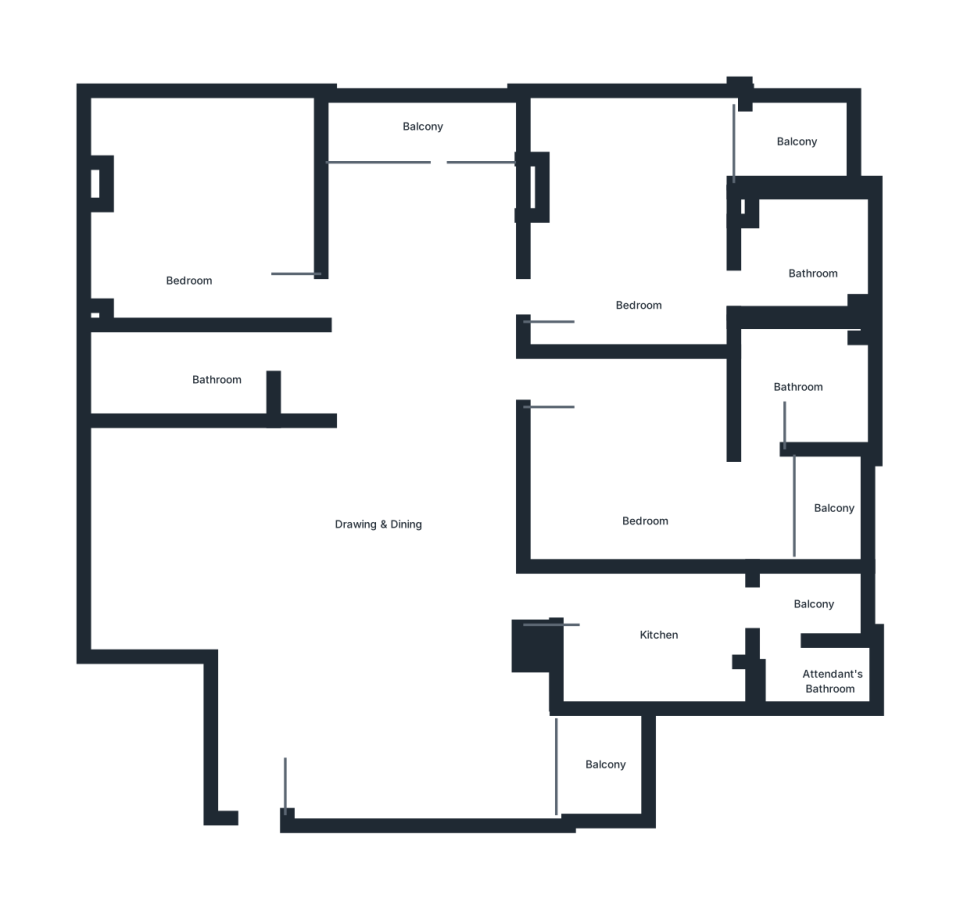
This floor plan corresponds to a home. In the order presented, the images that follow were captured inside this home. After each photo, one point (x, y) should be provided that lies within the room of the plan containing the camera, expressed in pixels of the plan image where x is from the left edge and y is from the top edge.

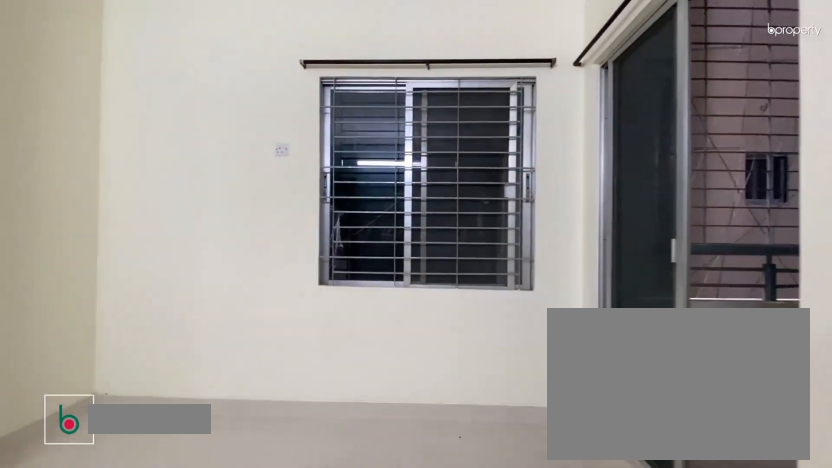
(639, 253)
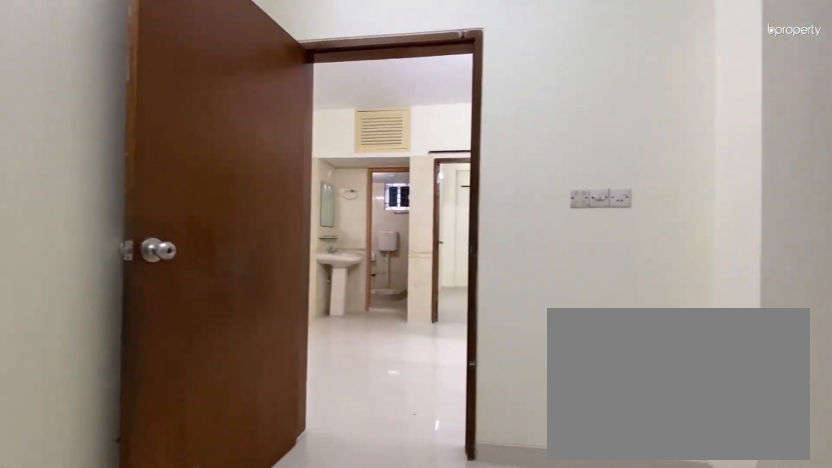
(639, 253)
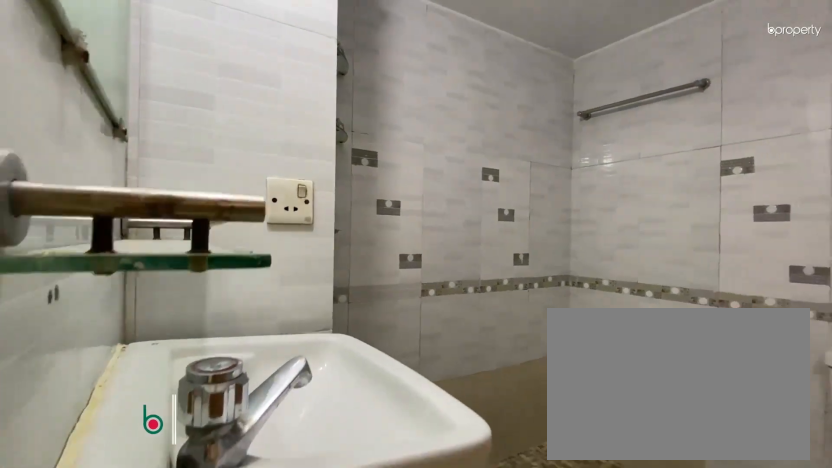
(817, 274)
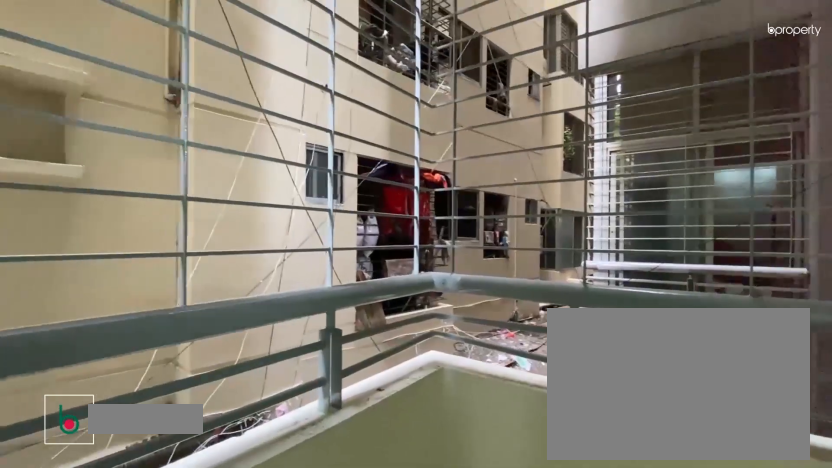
(804, 148)
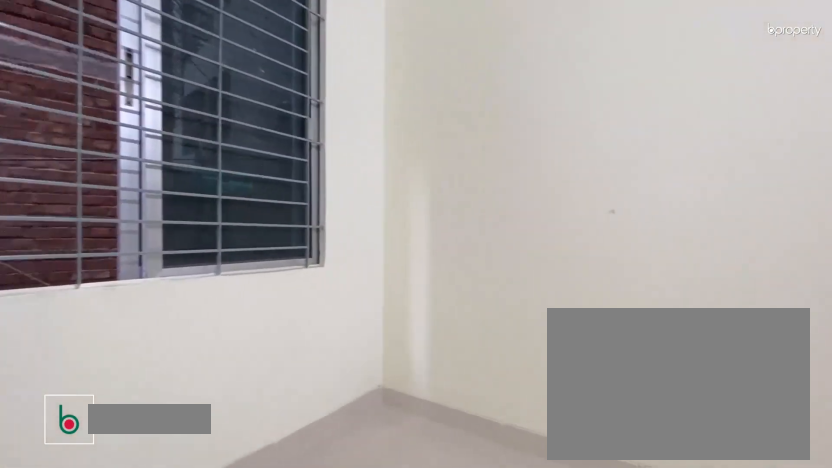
(183, 242)
